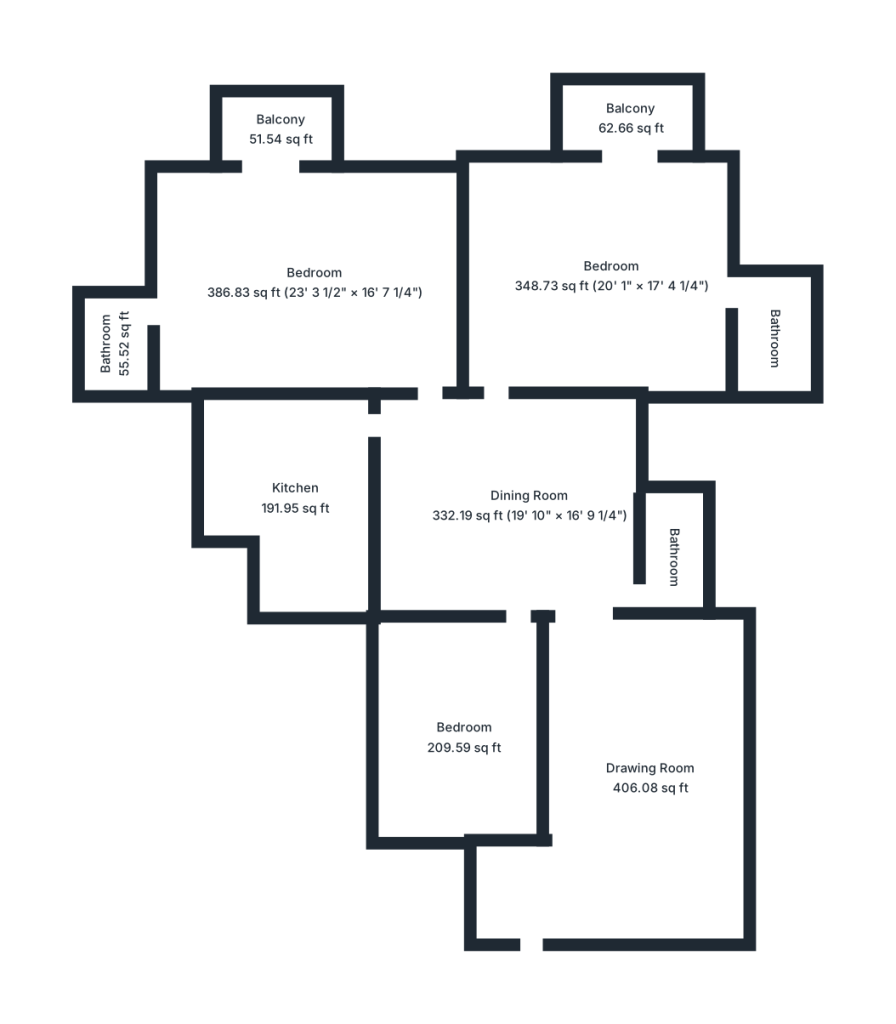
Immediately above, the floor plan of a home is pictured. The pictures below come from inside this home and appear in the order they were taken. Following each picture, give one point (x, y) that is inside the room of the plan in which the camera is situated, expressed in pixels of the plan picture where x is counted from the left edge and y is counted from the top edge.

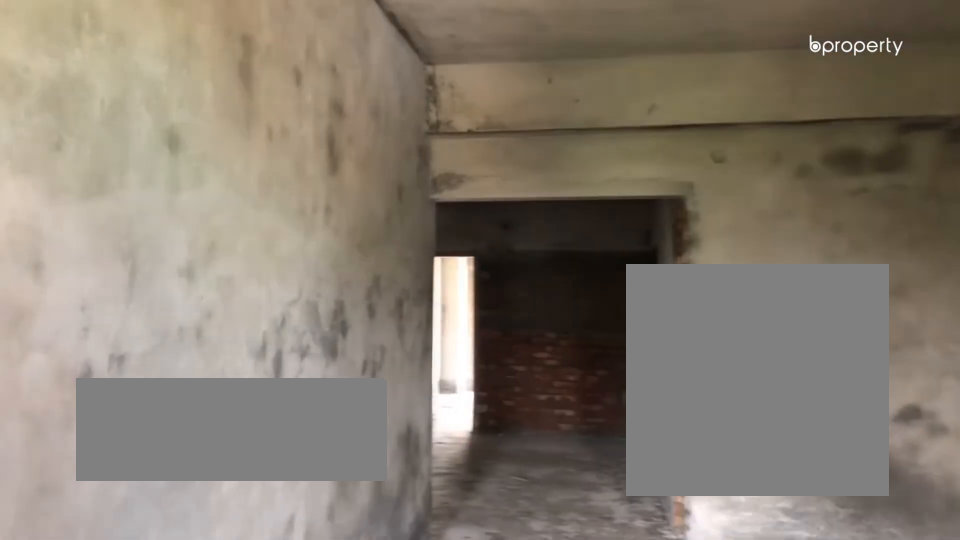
(644, 790)
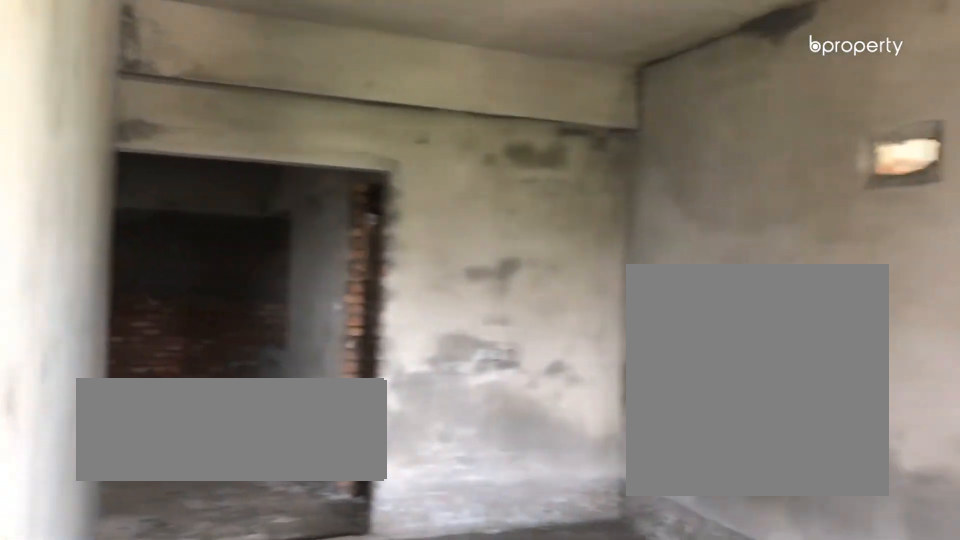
(646, 787)
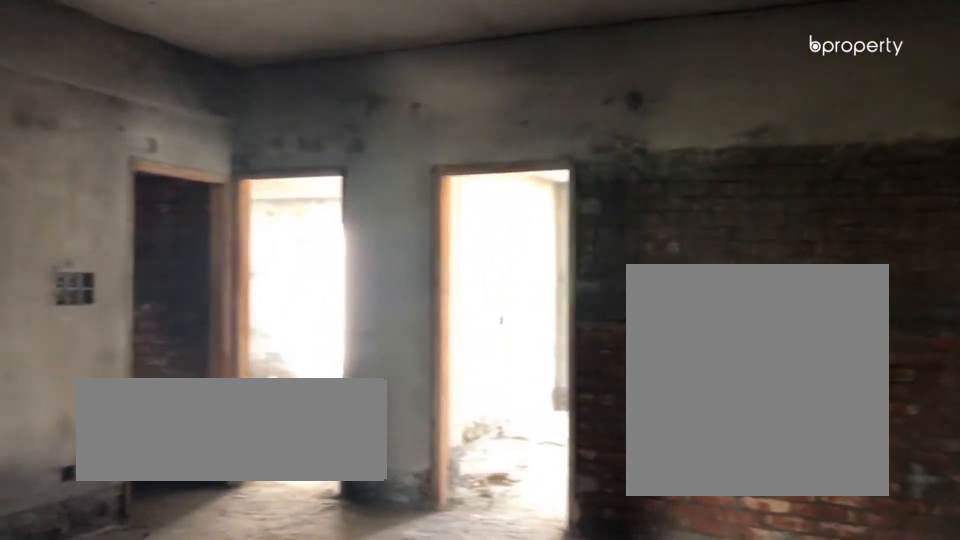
(530, 510)
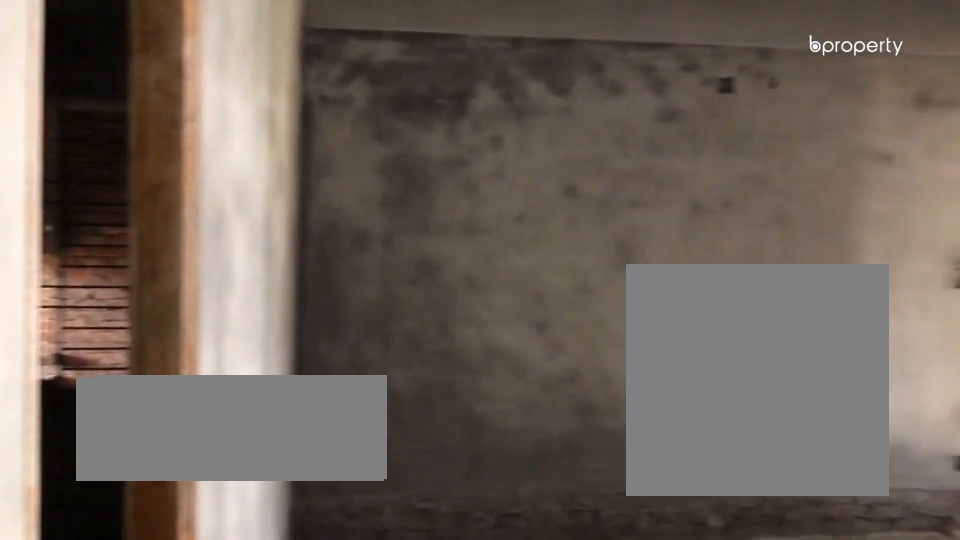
(529, 510)
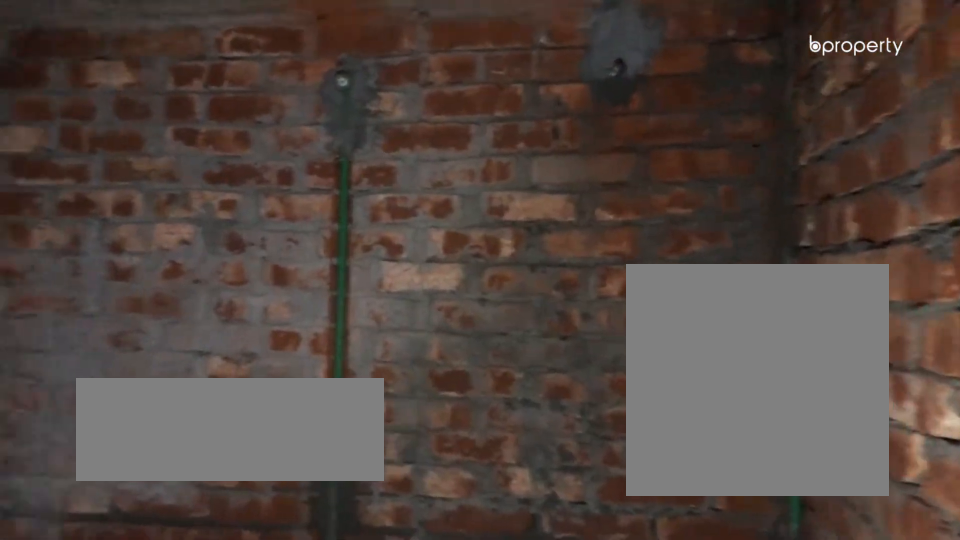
(674, 556)
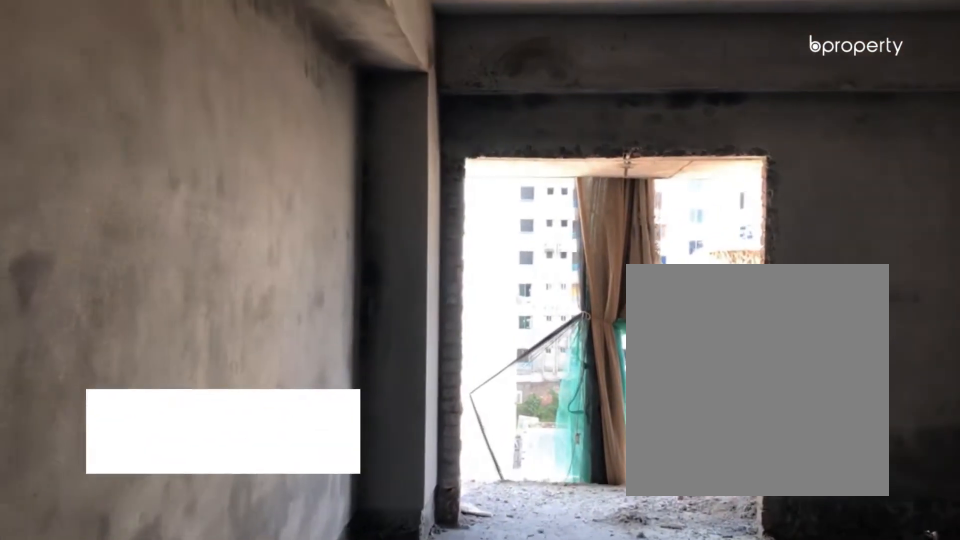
(619, 280)
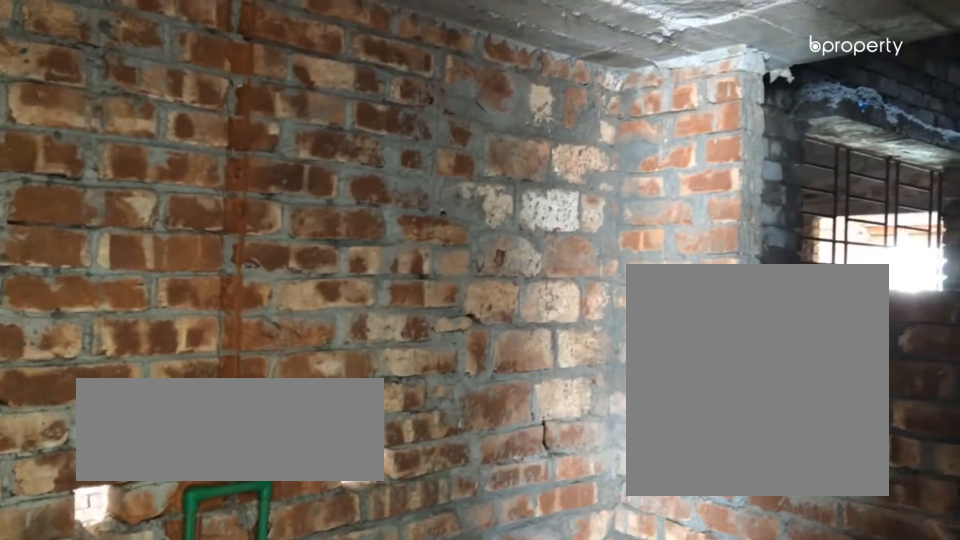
(771, 334)
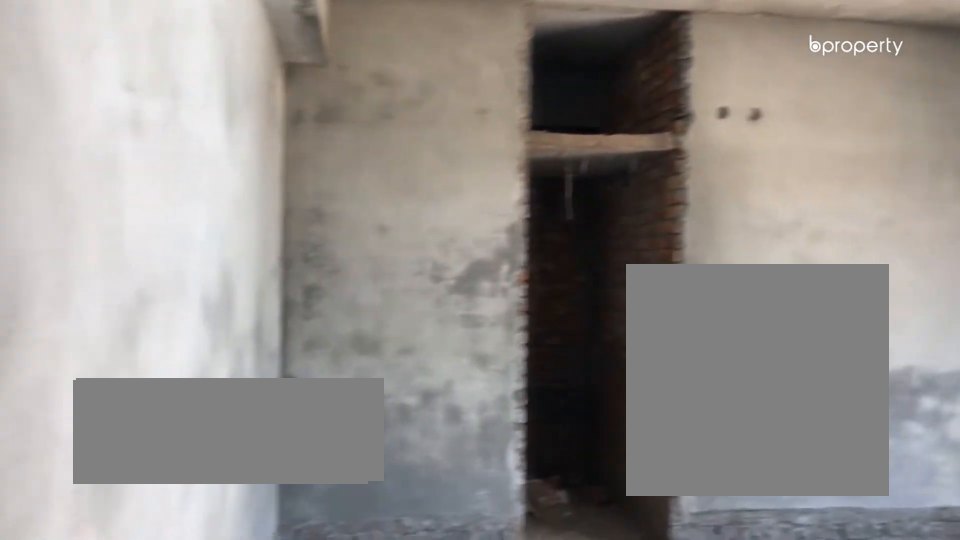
(315, 287)
